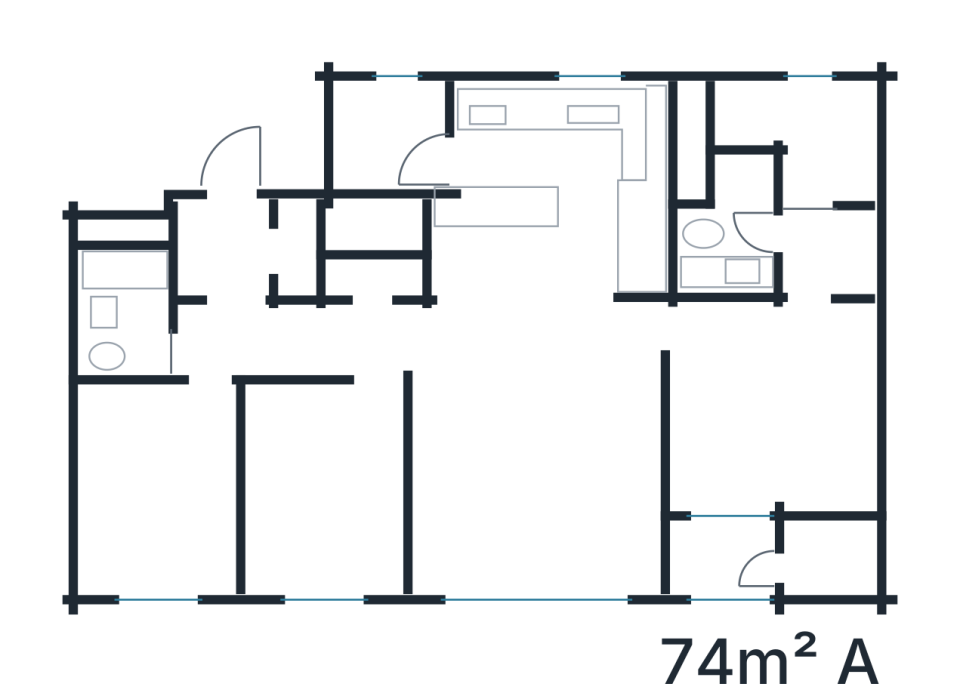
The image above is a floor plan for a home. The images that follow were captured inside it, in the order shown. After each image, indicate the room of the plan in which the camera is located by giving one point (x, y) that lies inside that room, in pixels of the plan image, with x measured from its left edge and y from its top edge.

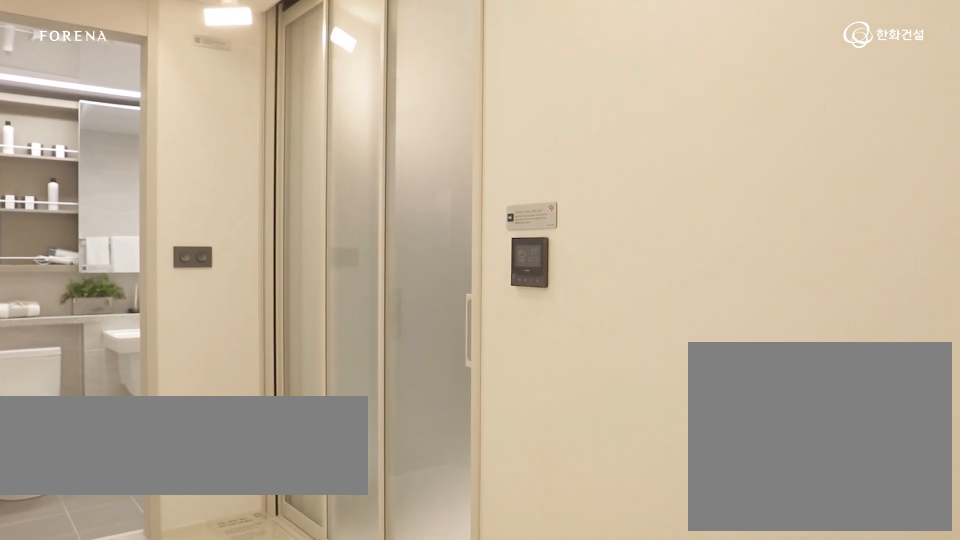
(235, 246)
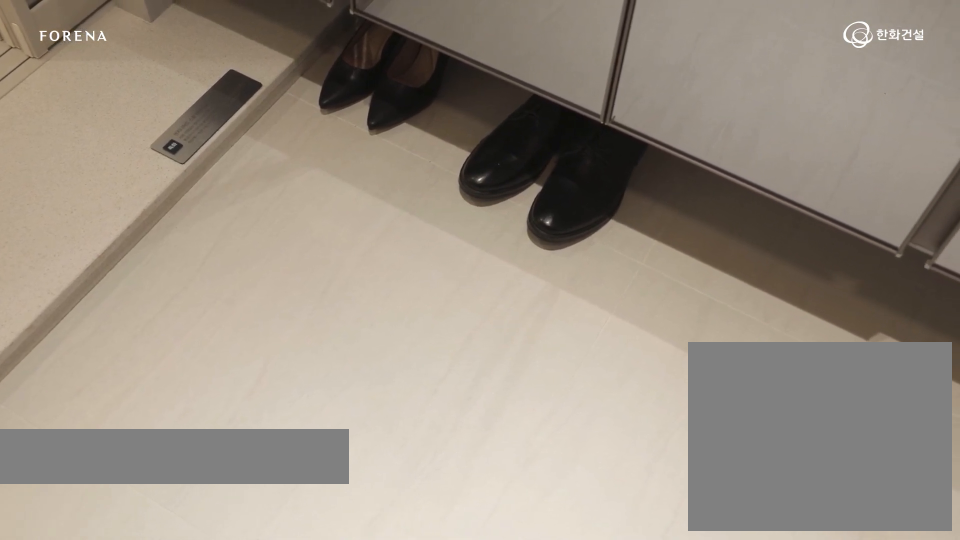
(235, 246)
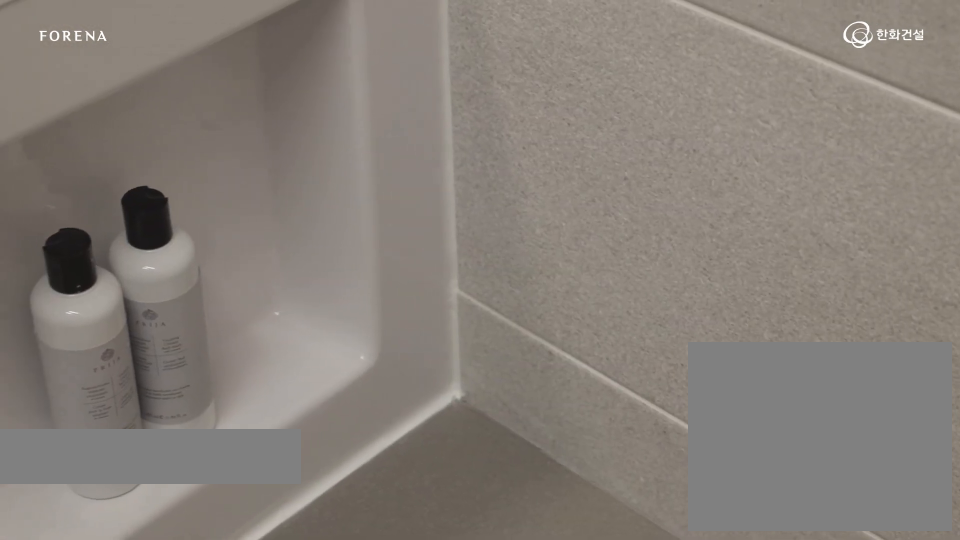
(161, 347)
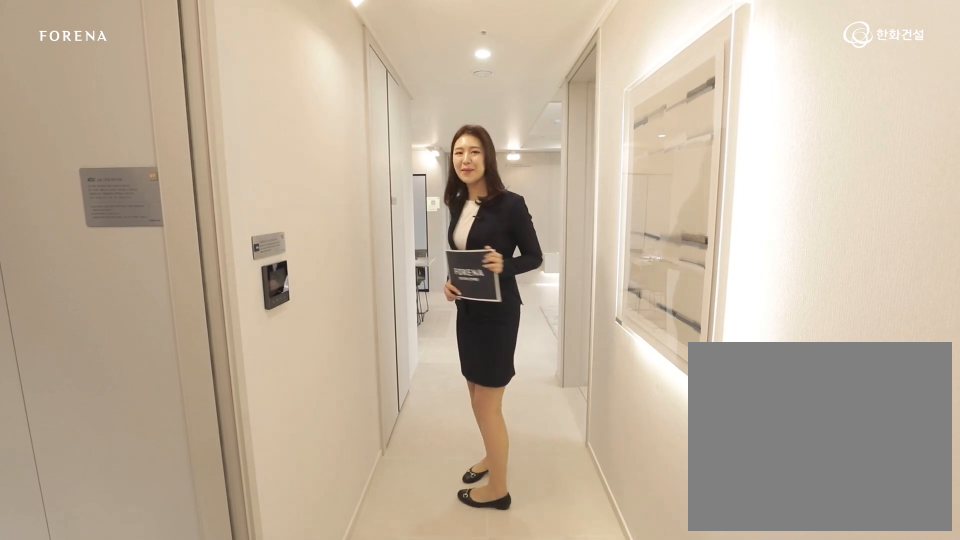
(342, 340)
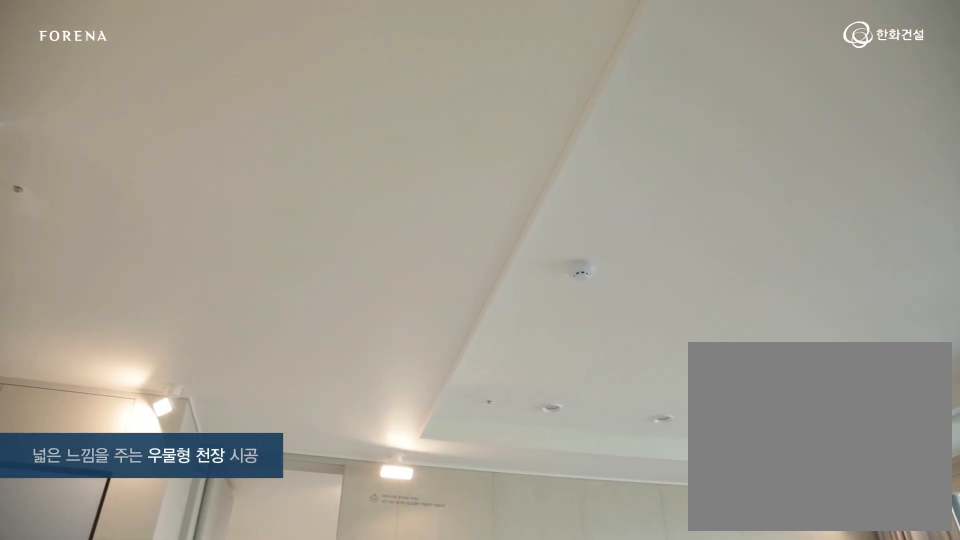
(544, 463)
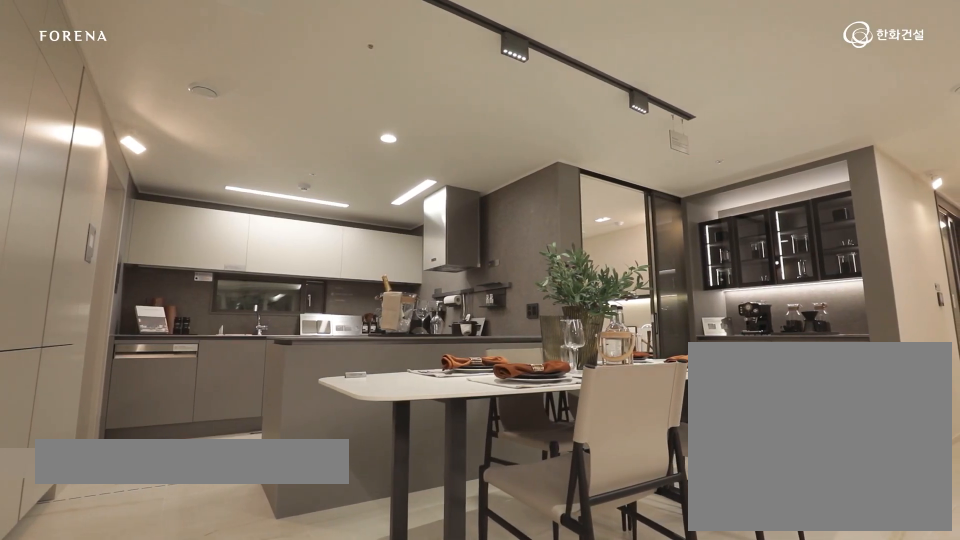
(527, 269)
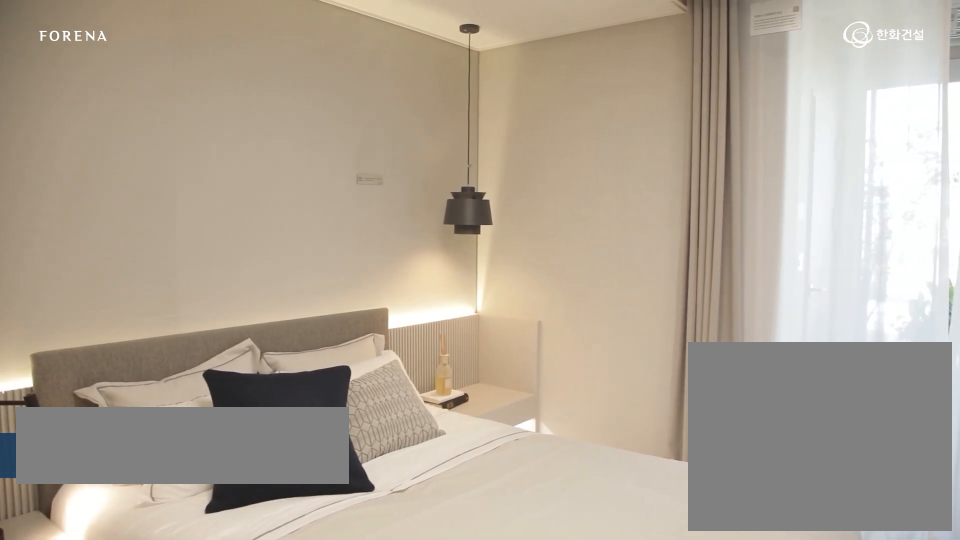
(775, 395)
